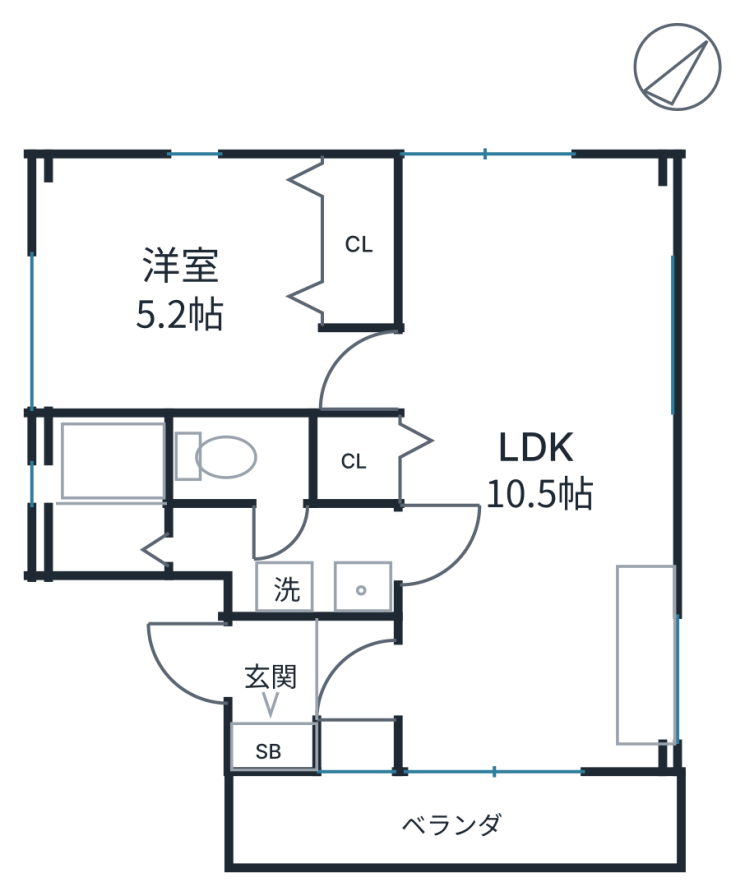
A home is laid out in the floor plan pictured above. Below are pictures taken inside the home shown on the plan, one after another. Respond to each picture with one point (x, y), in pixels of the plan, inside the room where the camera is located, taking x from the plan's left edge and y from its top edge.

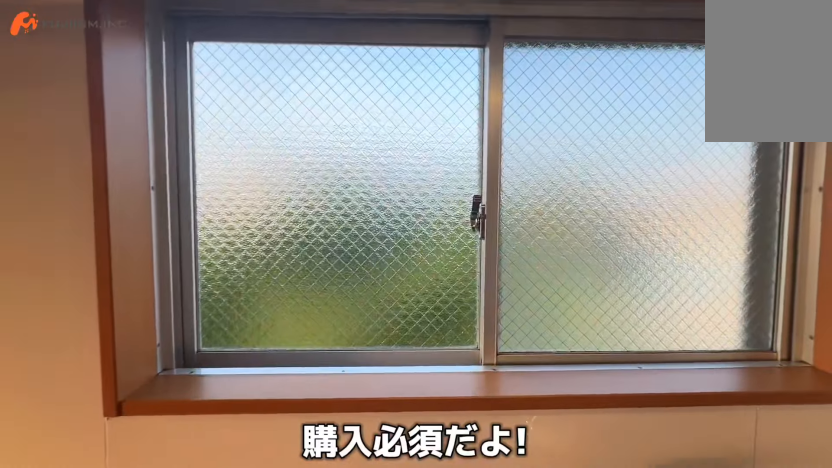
(528, 478)
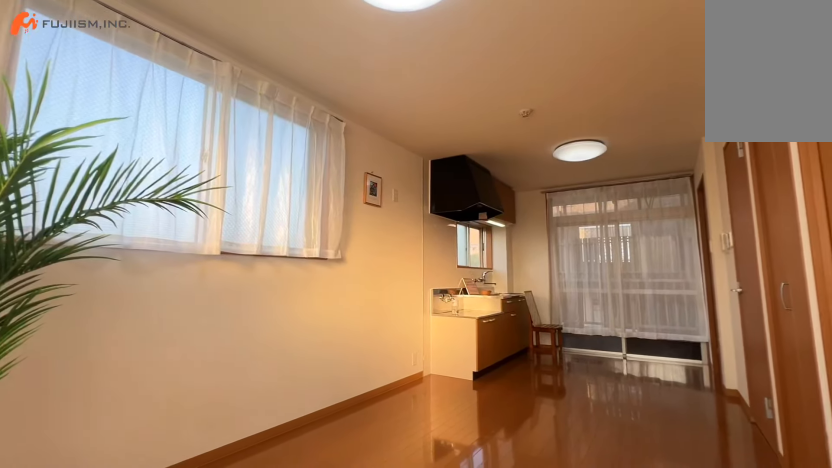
(514, 460)
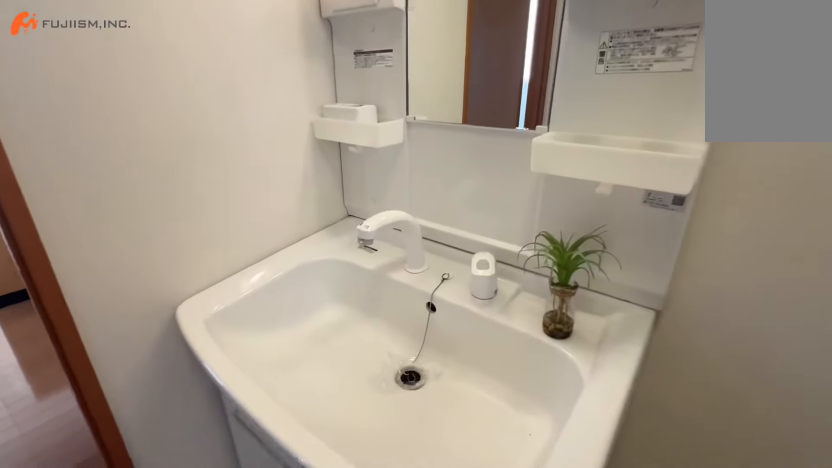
(320, 547)
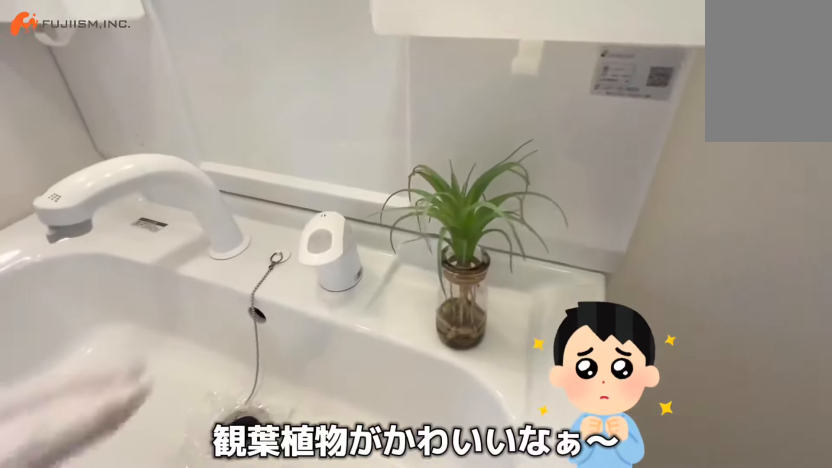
(320, 546)
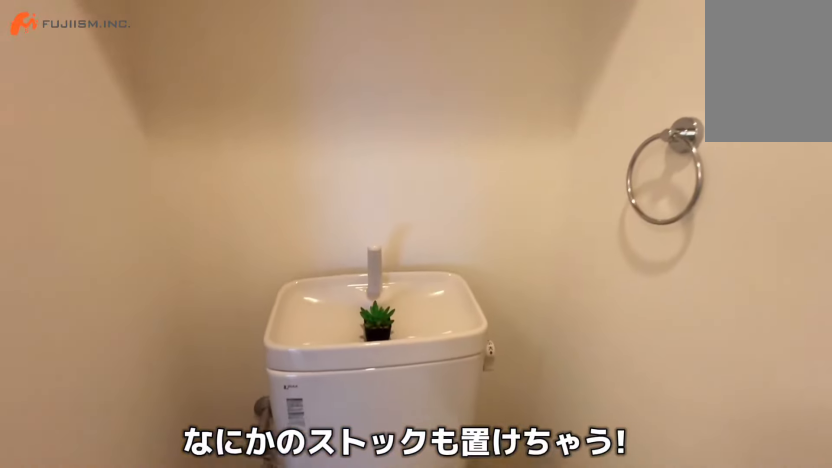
(257, 453)
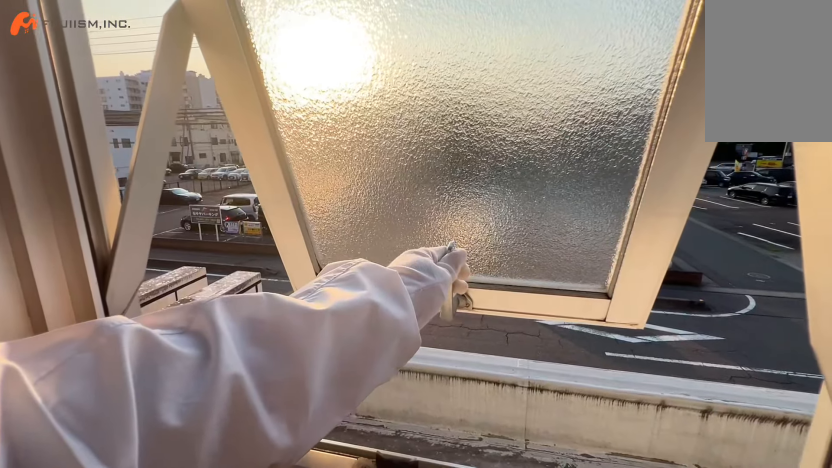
(185, 303)
